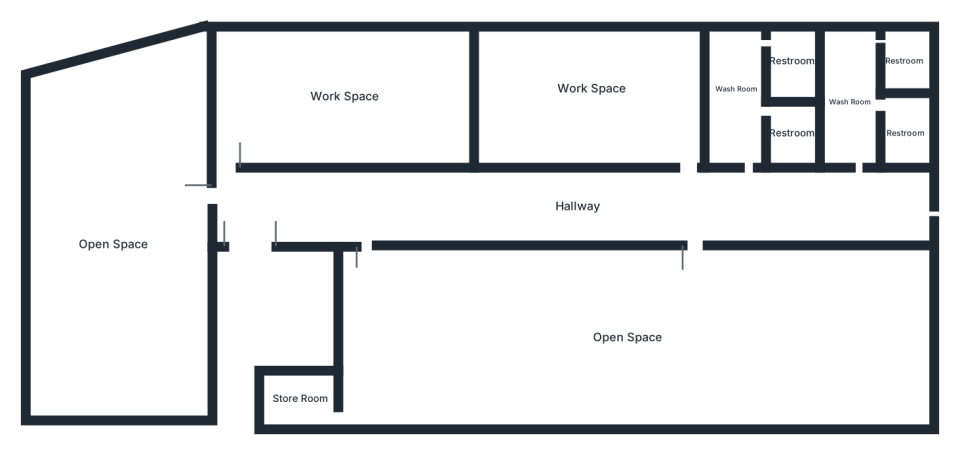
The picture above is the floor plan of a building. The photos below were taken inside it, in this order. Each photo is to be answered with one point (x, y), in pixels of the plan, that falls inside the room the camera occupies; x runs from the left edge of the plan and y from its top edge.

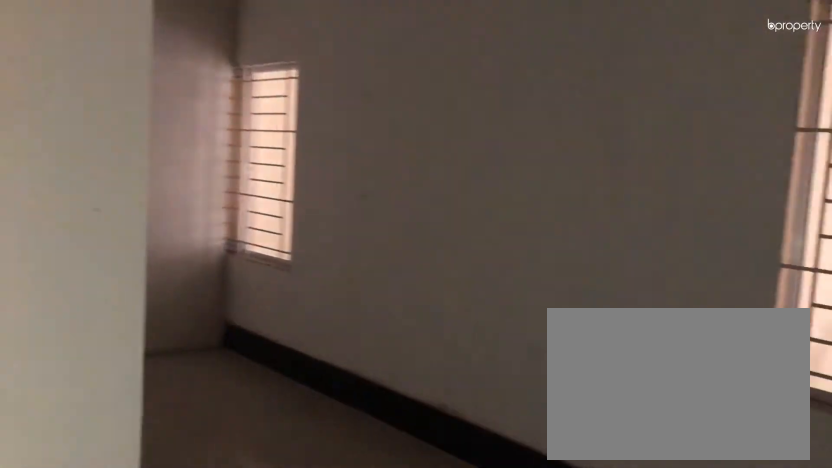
(336, 96)
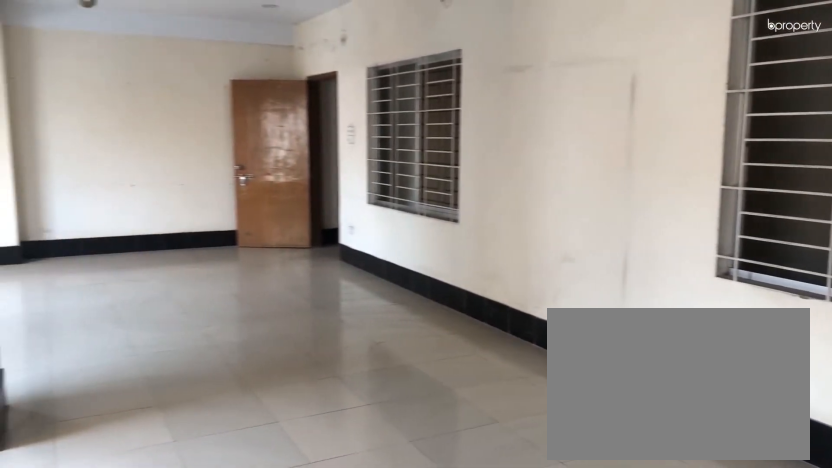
(626, 339)
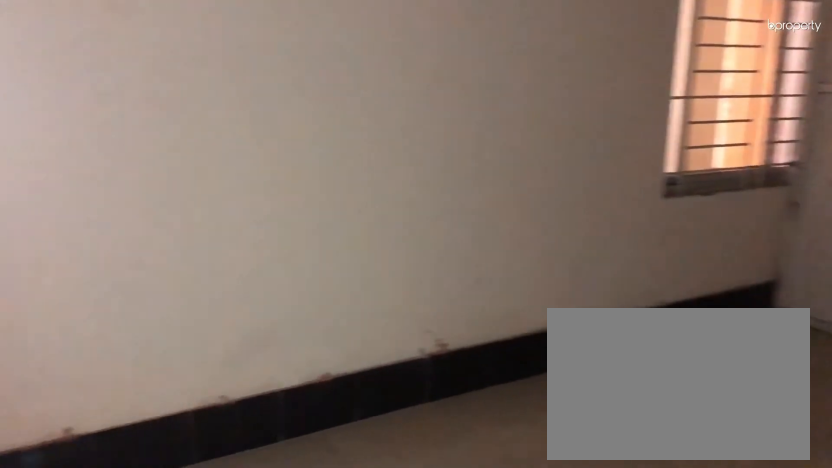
(587, 88)
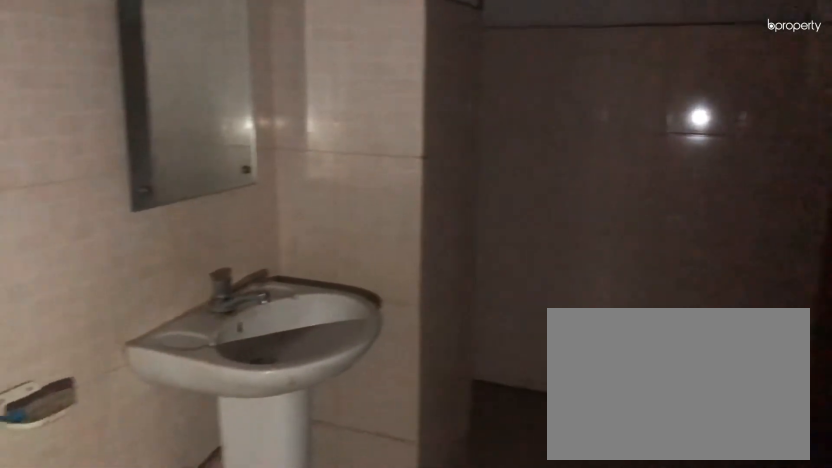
(736, 88)
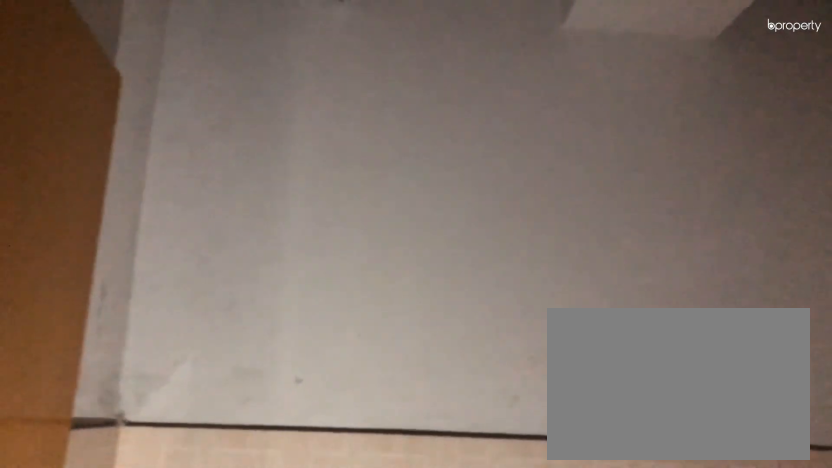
(792, 56)
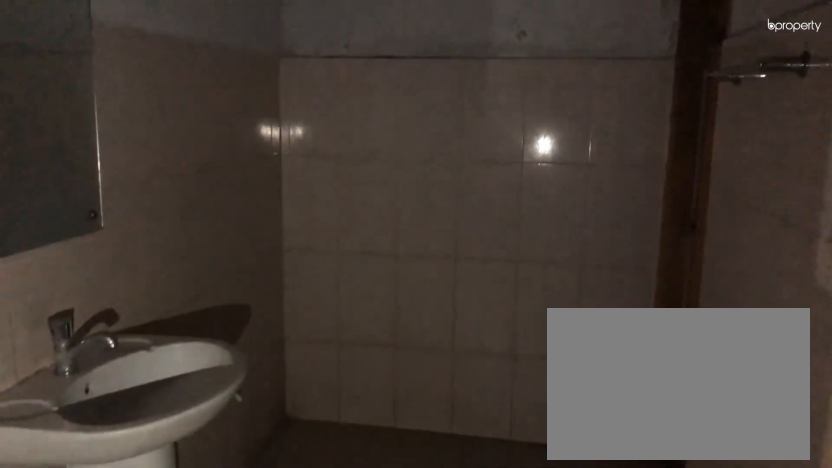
(851, 100)
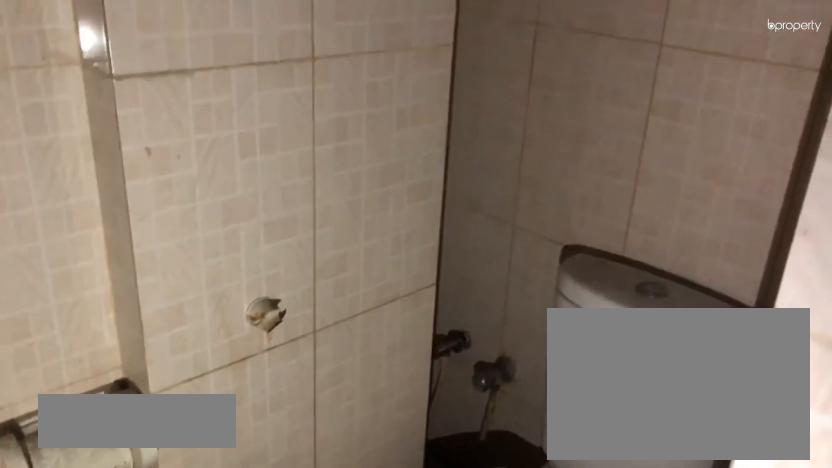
(905, 57)
